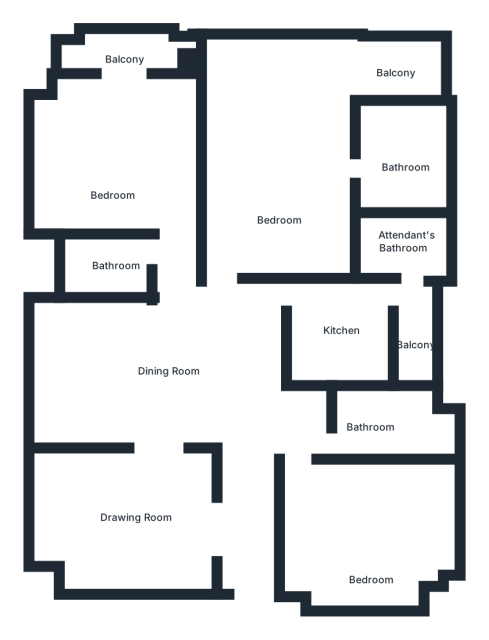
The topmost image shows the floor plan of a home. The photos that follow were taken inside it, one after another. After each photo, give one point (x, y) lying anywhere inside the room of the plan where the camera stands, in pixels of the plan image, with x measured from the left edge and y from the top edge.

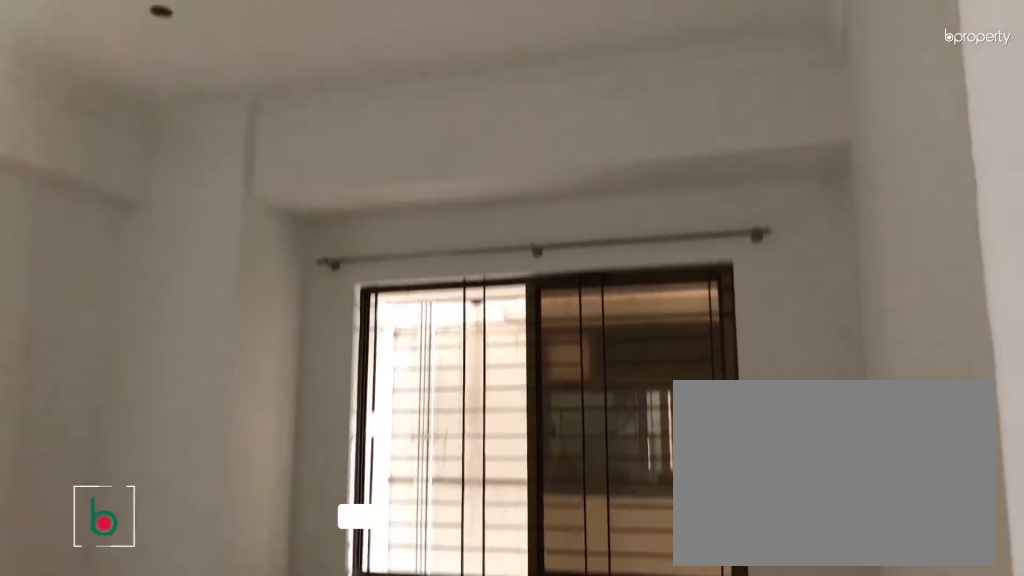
(138, 519)
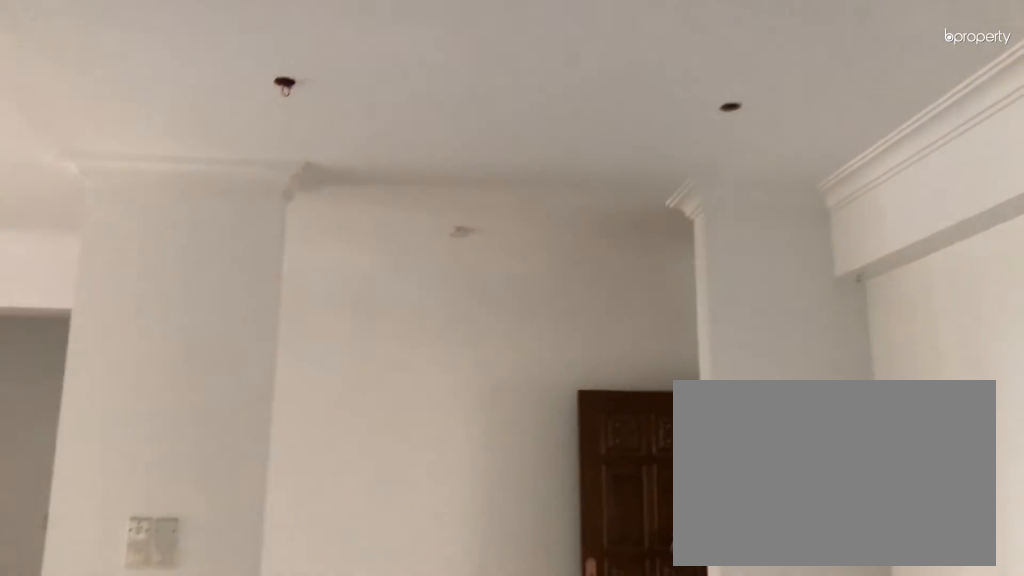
(138, 519)
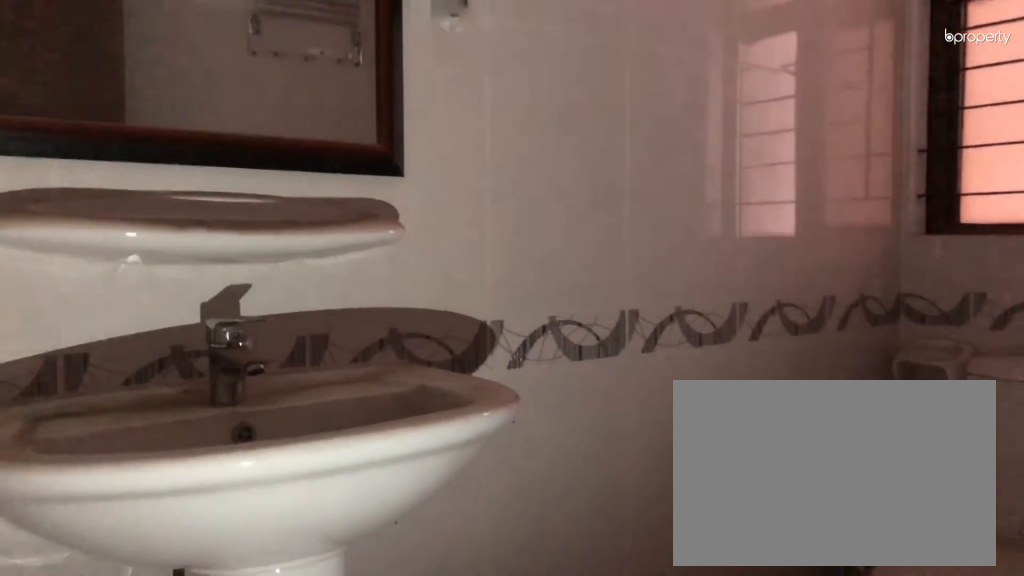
(375, 423)
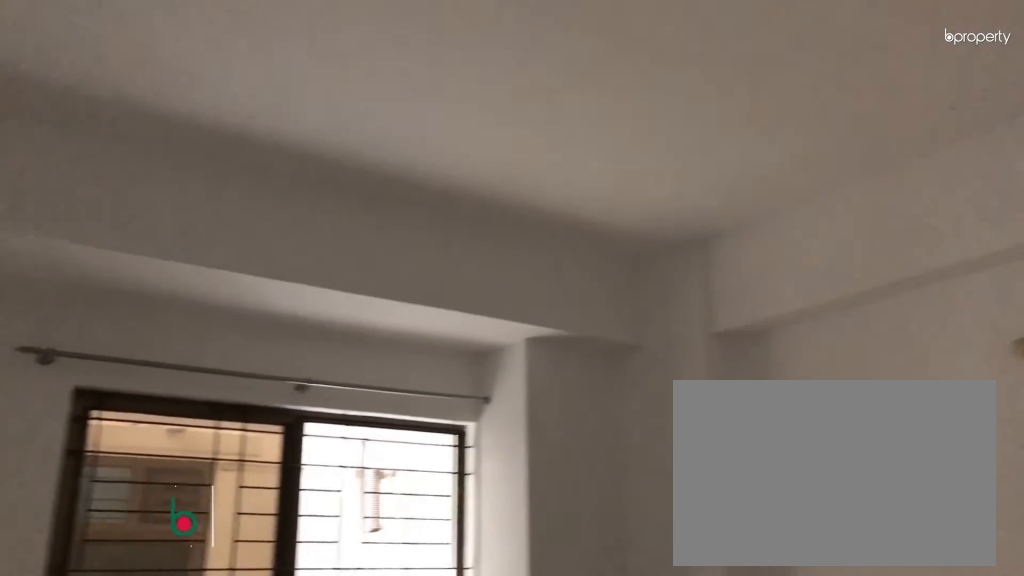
(371, 536)
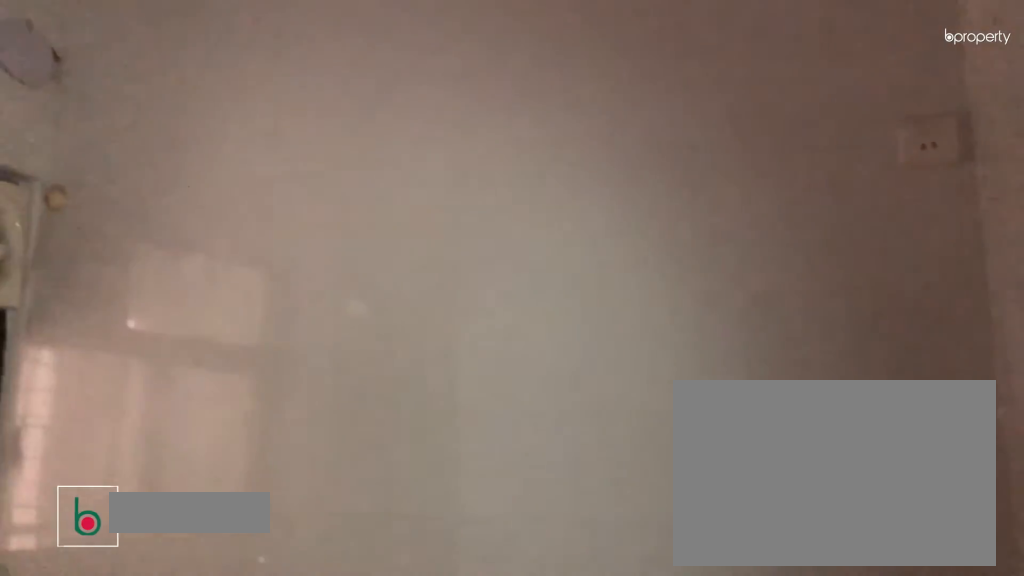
(340, 334)
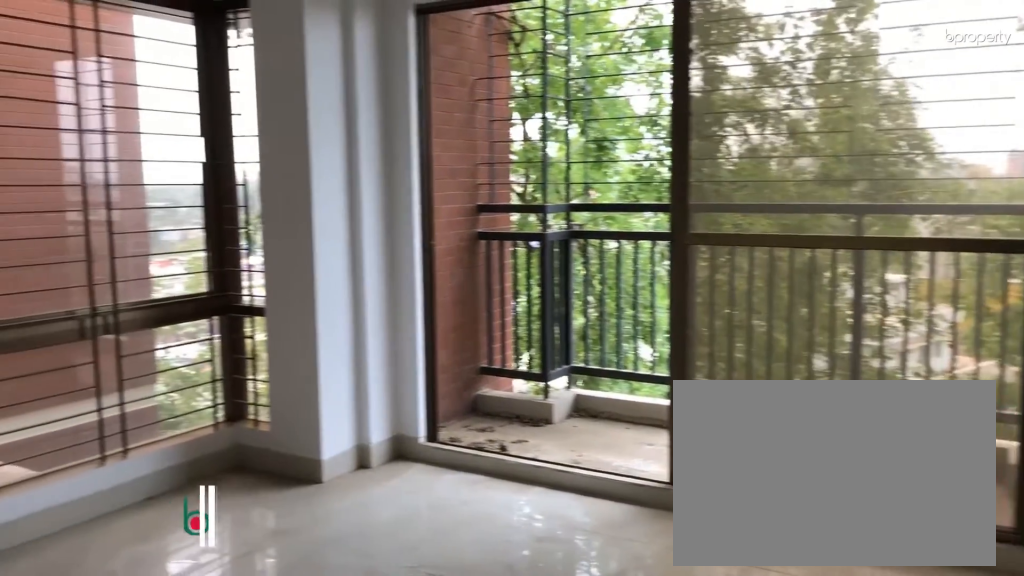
(113, 187)
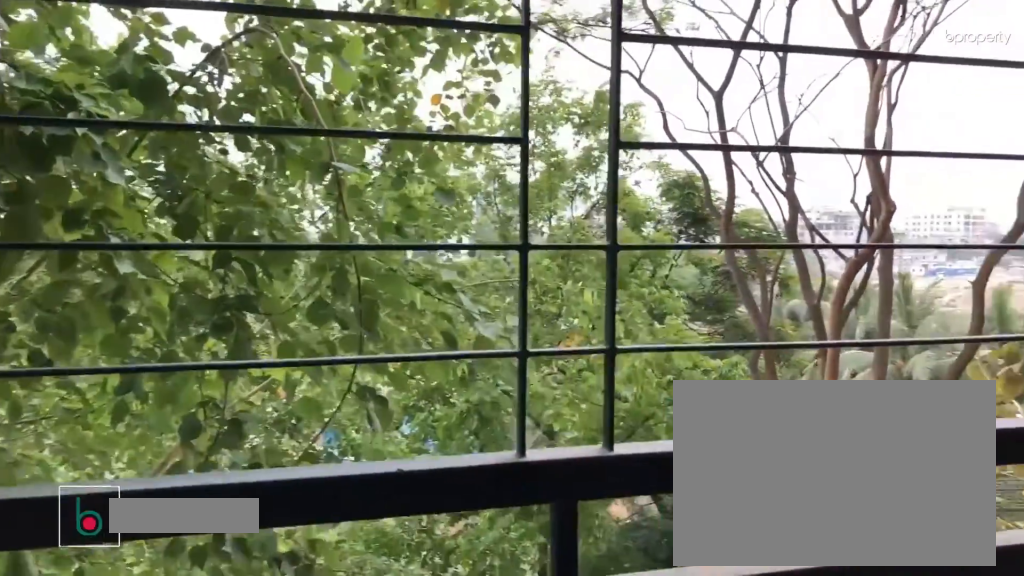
(126, 50)
